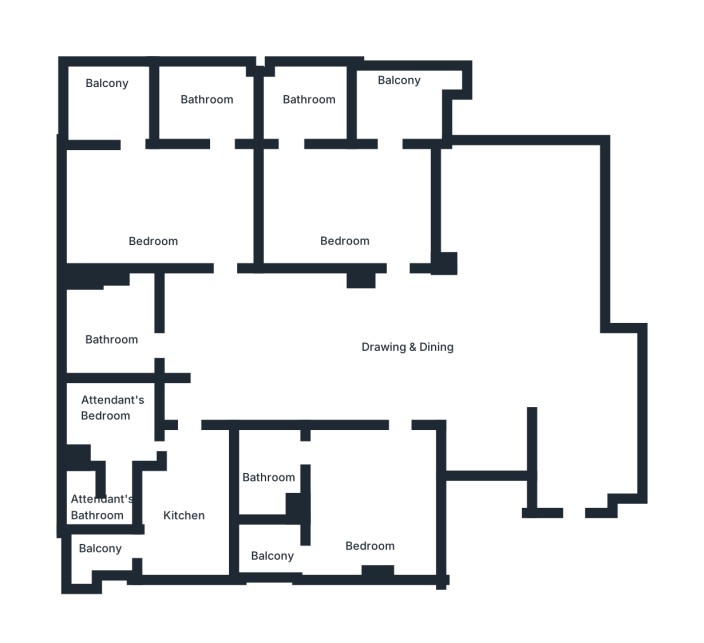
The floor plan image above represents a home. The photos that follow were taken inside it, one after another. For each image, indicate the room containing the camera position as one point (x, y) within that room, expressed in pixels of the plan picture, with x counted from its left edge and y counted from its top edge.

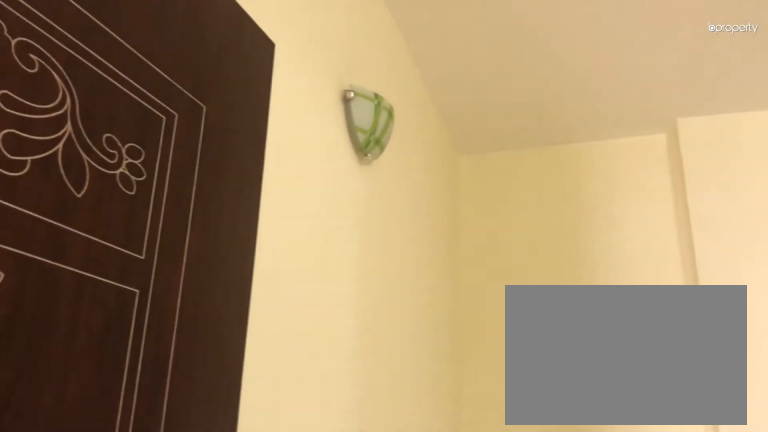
(366, 493)
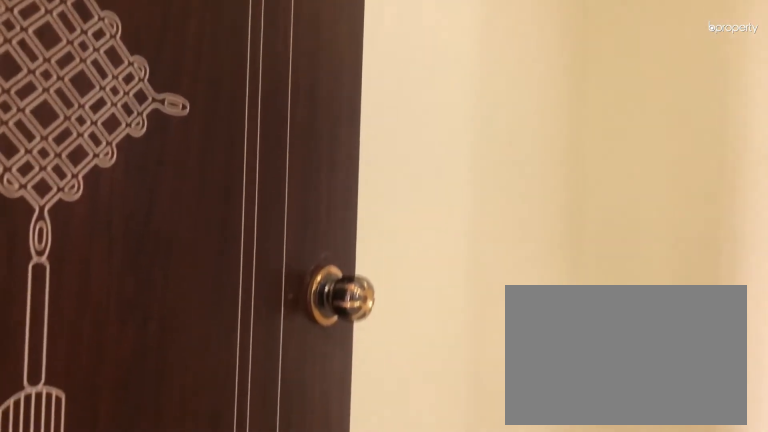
(366, 493)
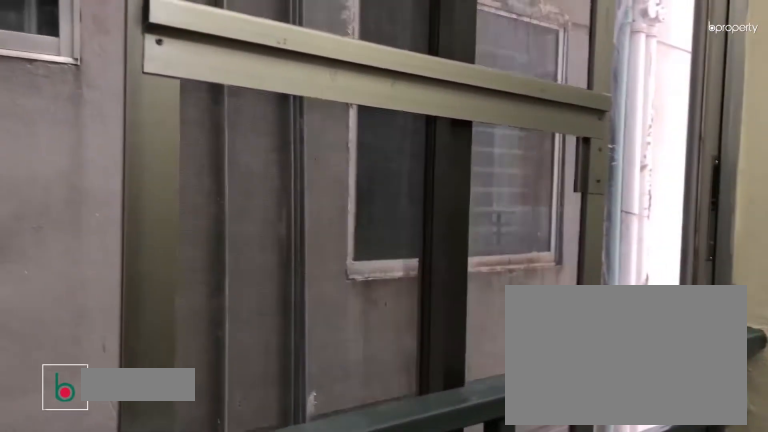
(272, 554)
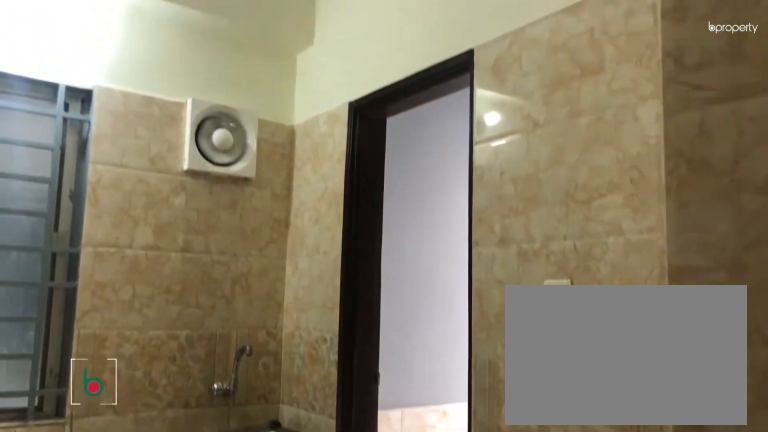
(190, 509)
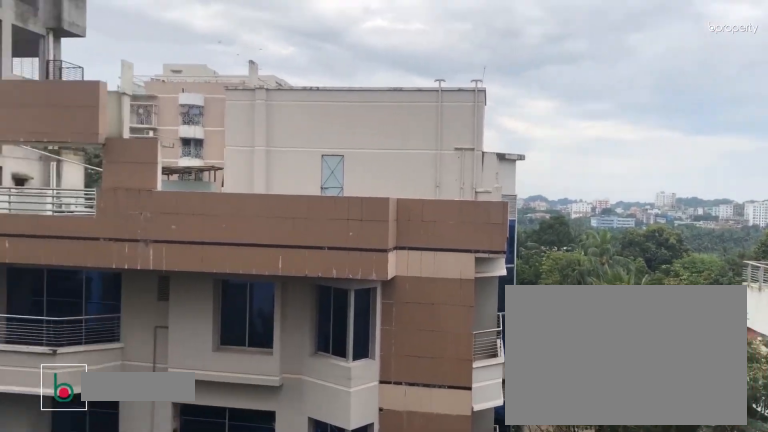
(107, 101)
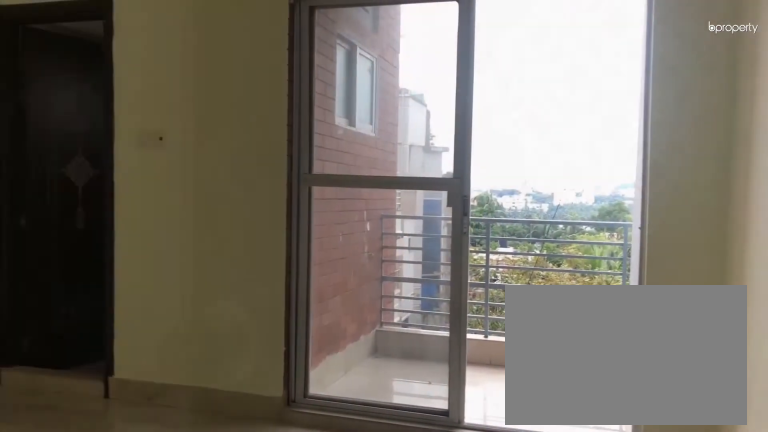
(349, 218)
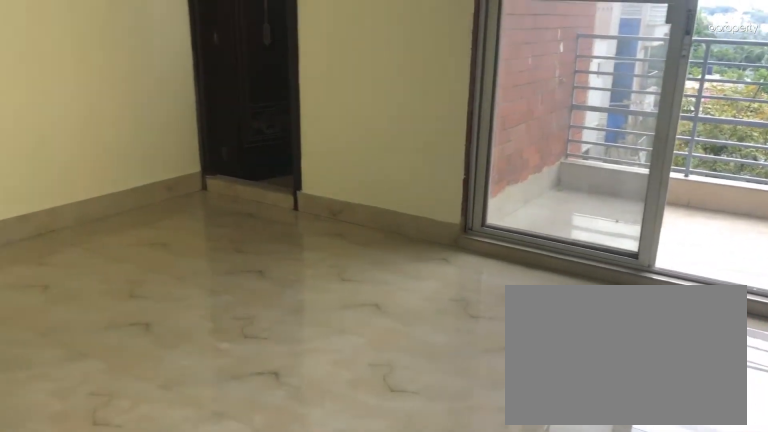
(349, 218)
